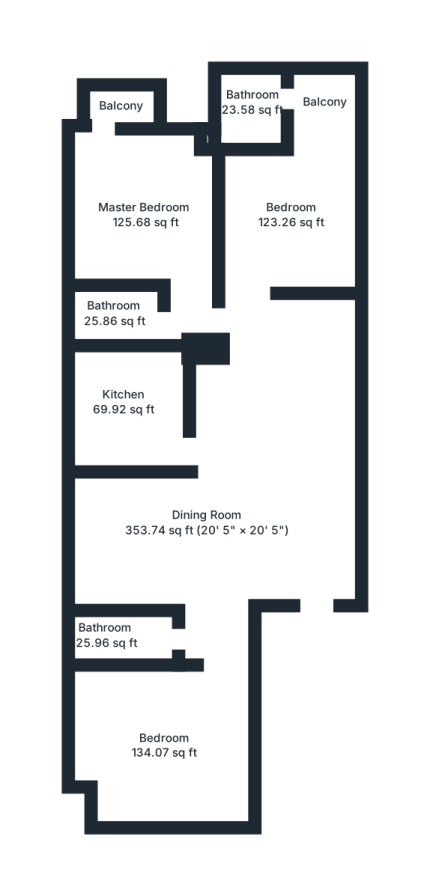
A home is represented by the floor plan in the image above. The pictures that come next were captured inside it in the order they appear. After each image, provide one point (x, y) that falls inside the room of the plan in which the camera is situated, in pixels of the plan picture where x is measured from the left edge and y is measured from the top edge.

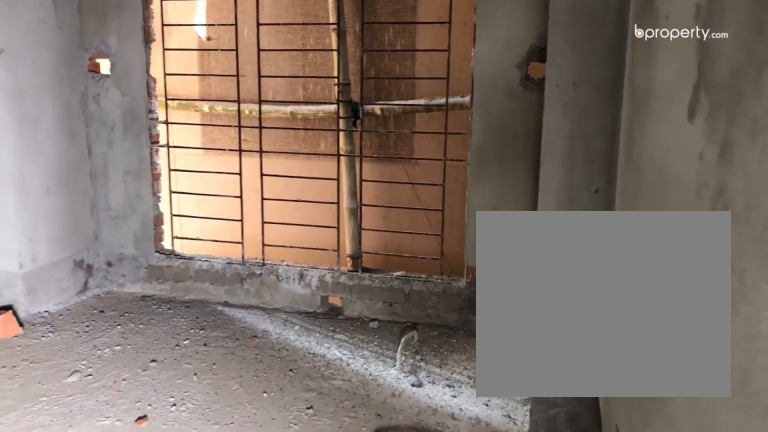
(166, 745)
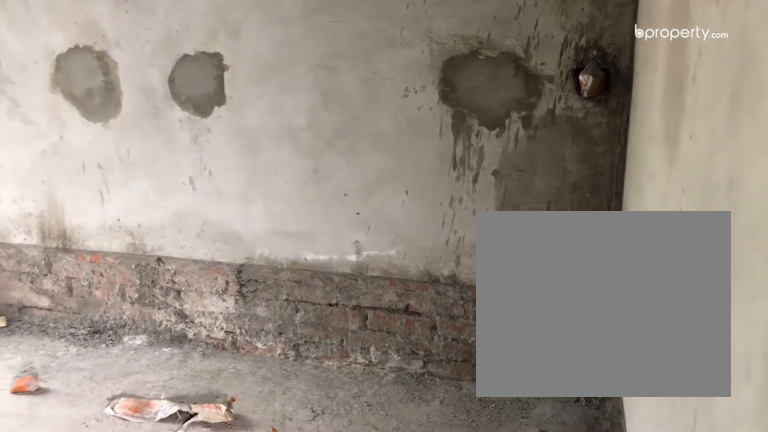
(290, 216)
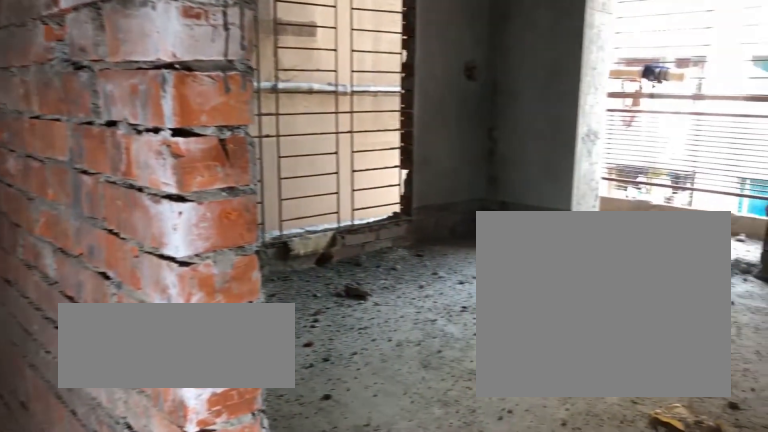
(141, 219)
